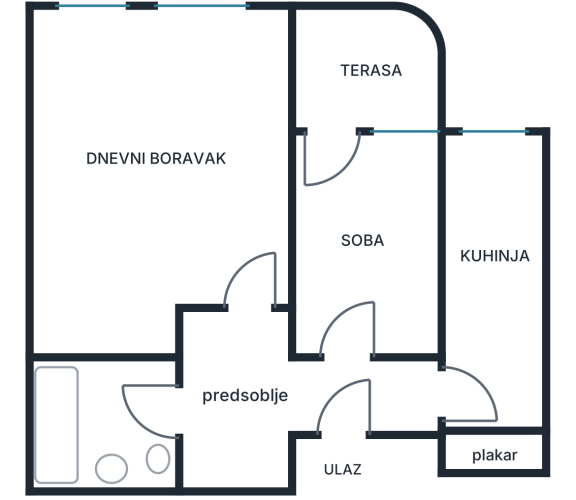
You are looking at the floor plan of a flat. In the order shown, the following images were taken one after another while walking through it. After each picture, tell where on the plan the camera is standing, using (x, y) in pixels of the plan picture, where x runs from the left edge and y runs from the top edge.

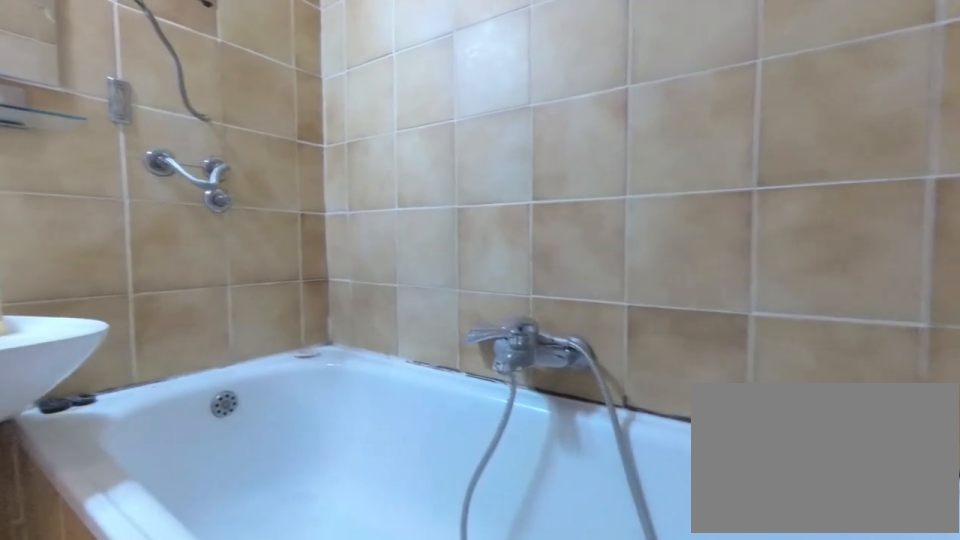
(96, 389)
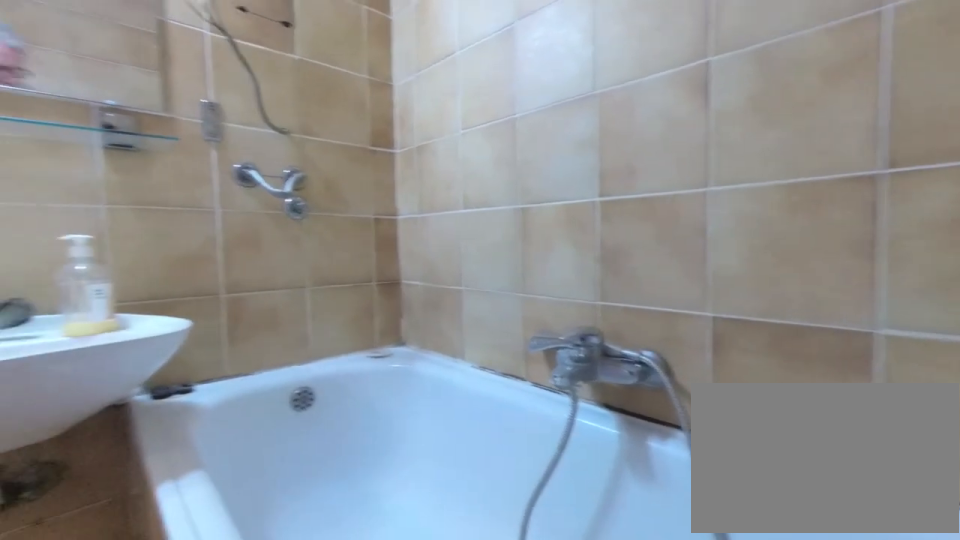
(94, 387)
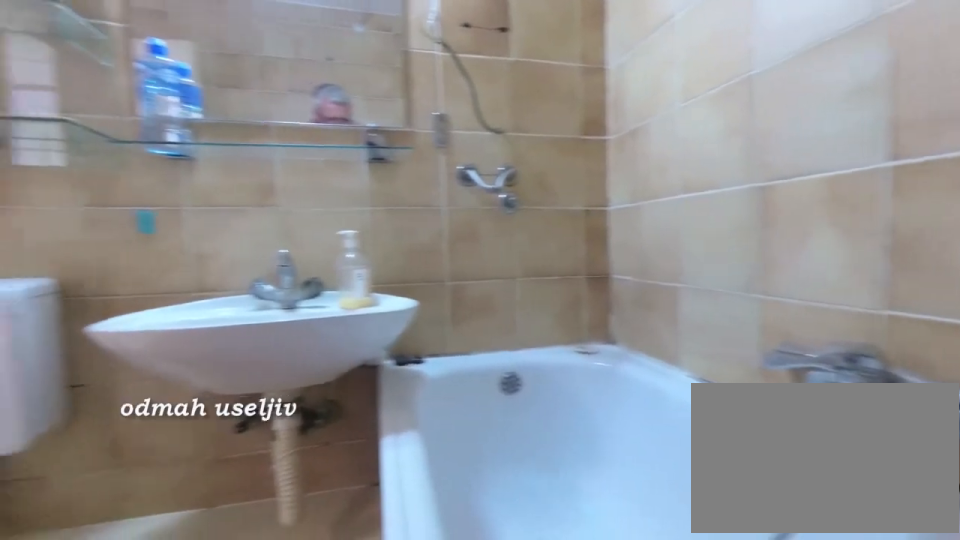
(89, 383)
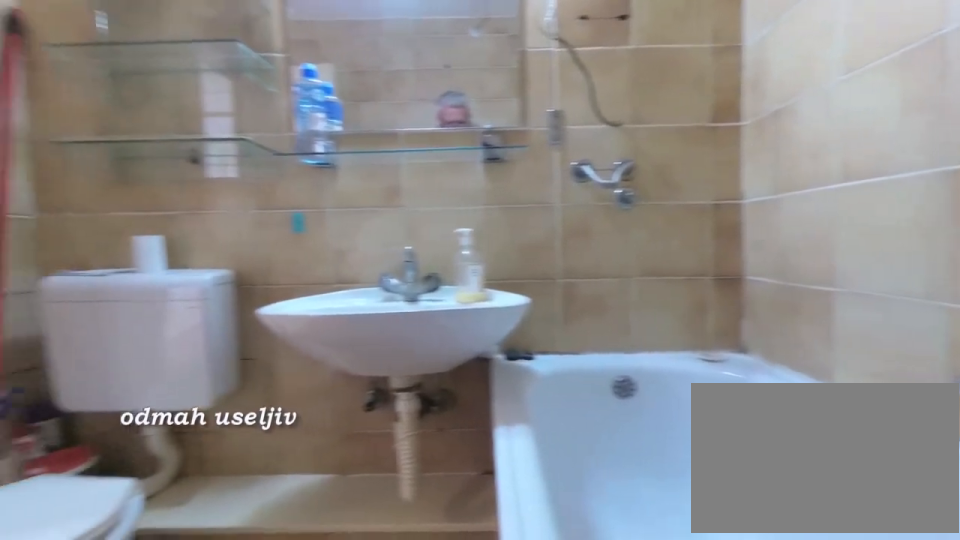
(89, 383)
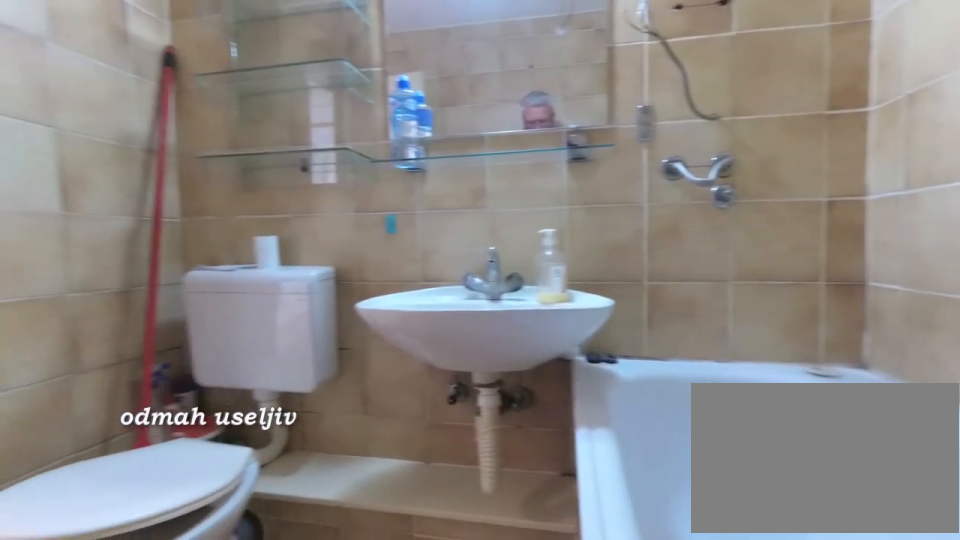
(87, 380)
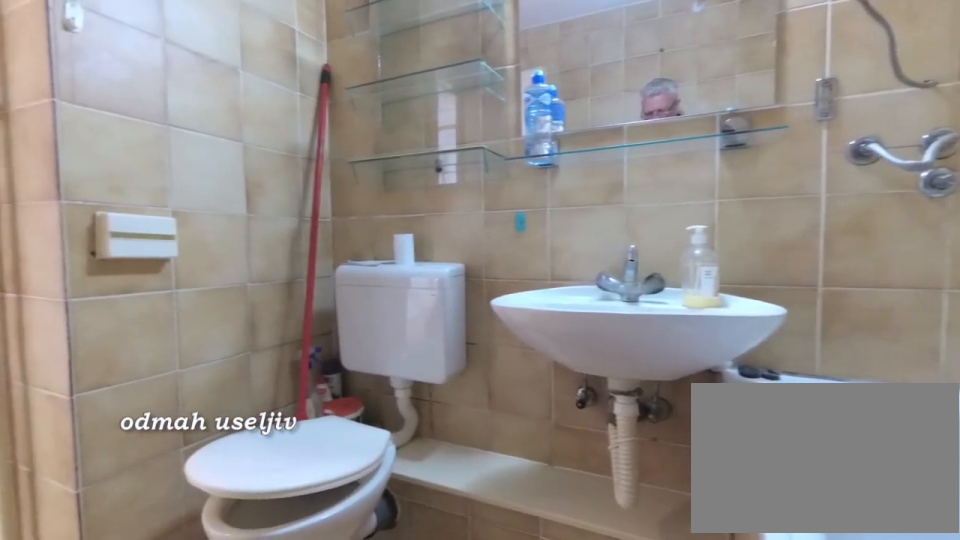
(82, 379)
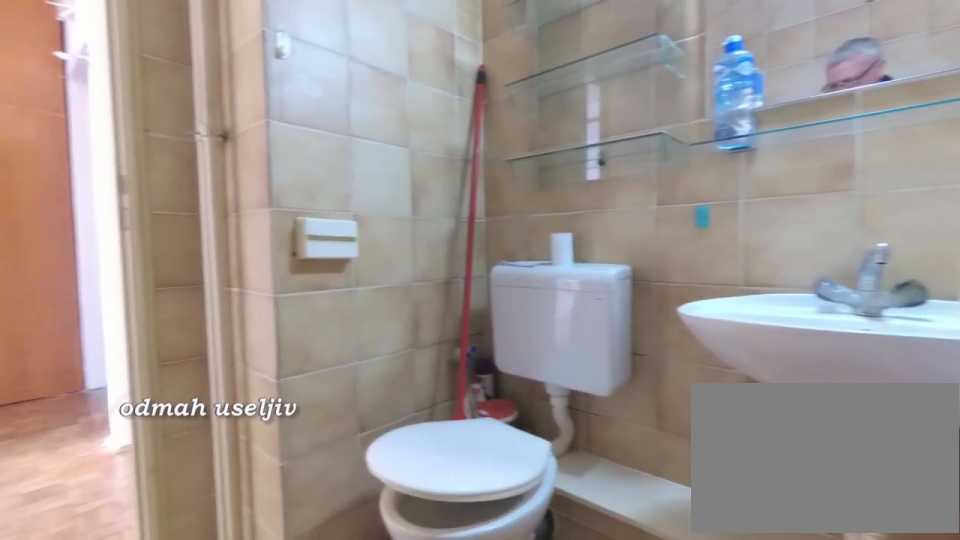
(76, 383)
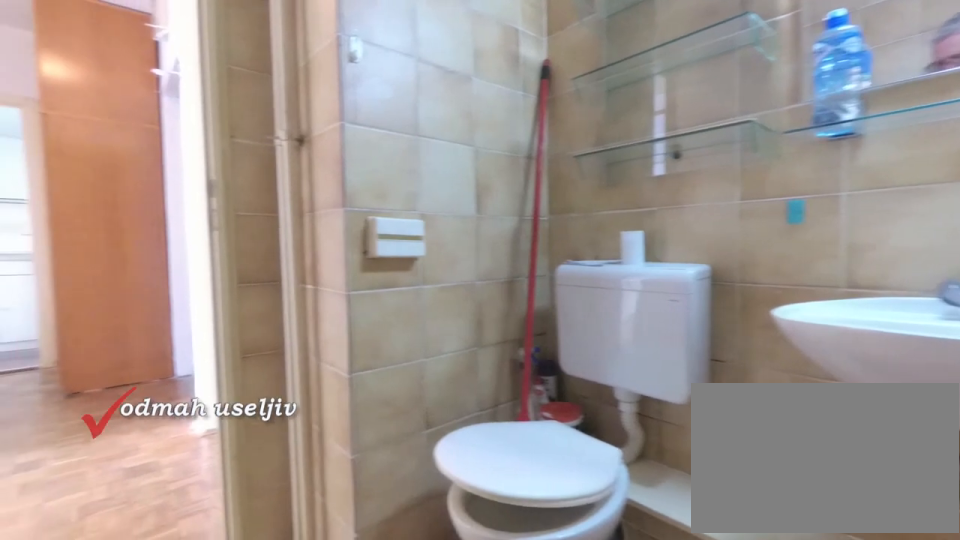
(76, 384)
